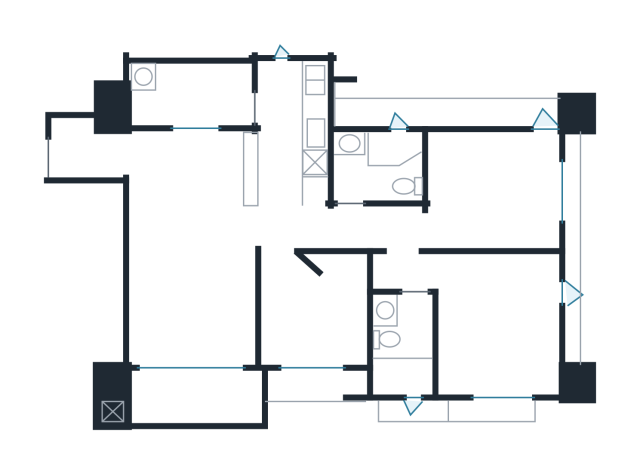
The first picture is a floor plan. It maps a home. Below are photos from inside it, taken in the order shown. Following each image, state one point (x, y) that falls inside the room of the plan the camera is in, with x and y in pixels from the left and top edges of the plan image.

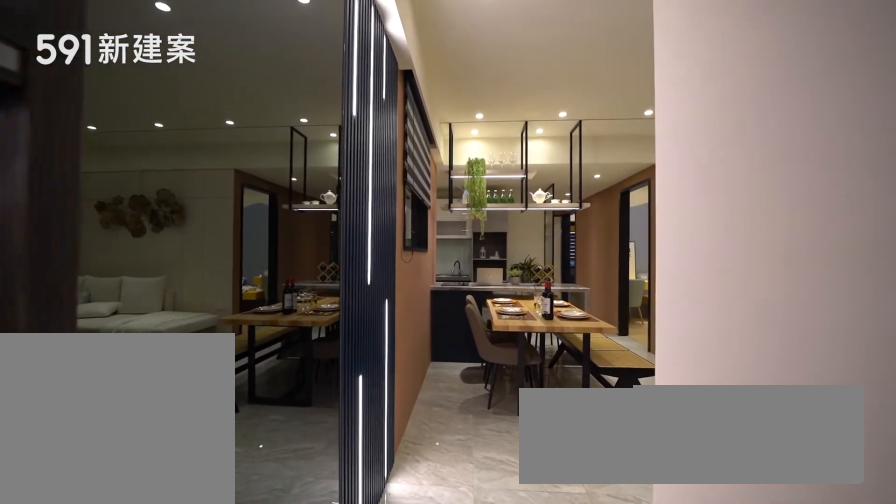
(89, 145)
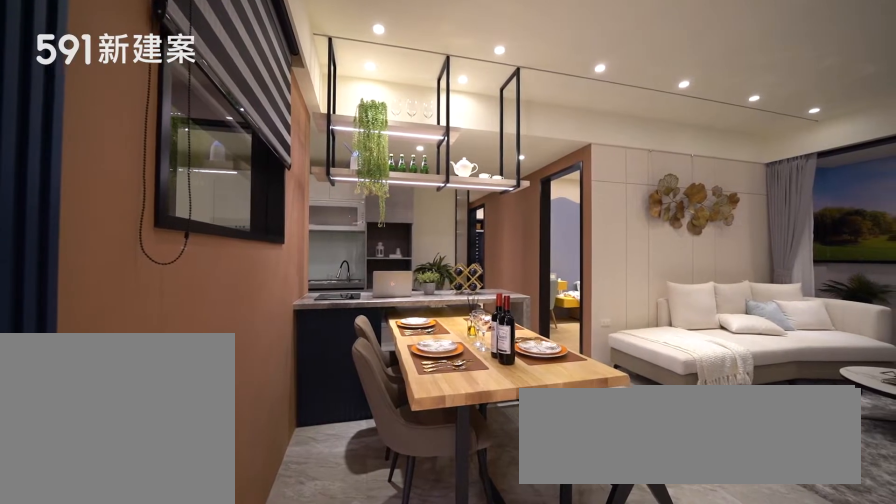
(197, 173)
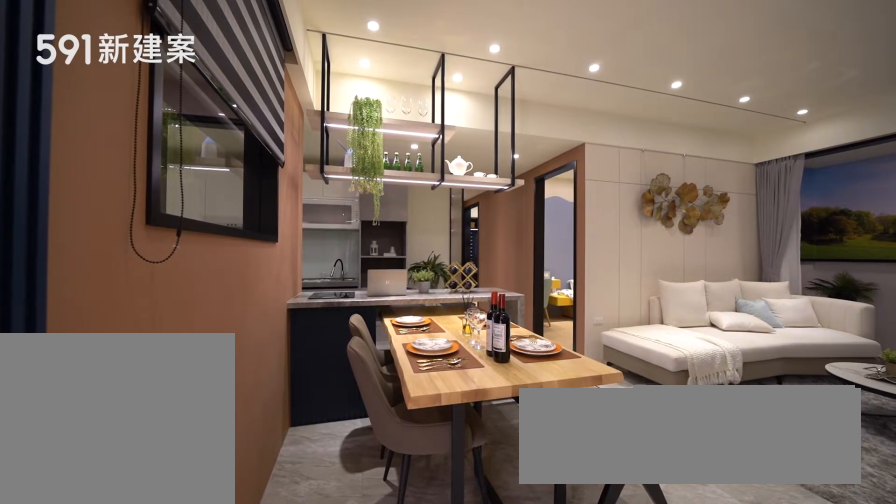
(197, 173)
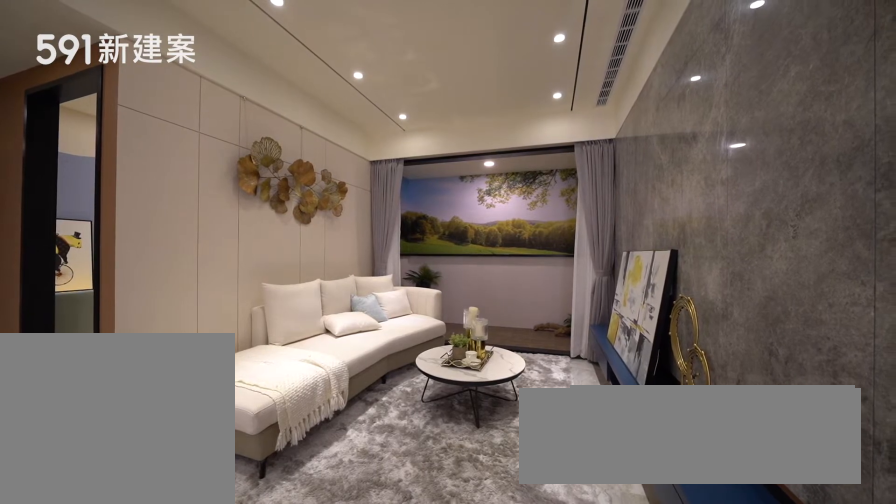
(194, 296)
